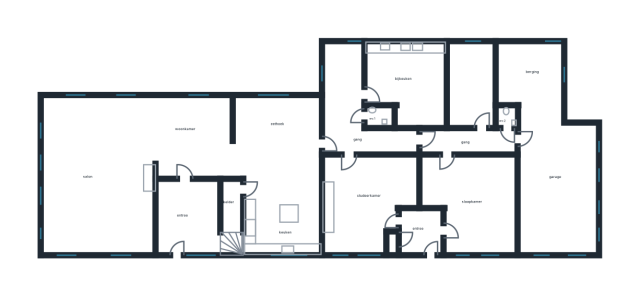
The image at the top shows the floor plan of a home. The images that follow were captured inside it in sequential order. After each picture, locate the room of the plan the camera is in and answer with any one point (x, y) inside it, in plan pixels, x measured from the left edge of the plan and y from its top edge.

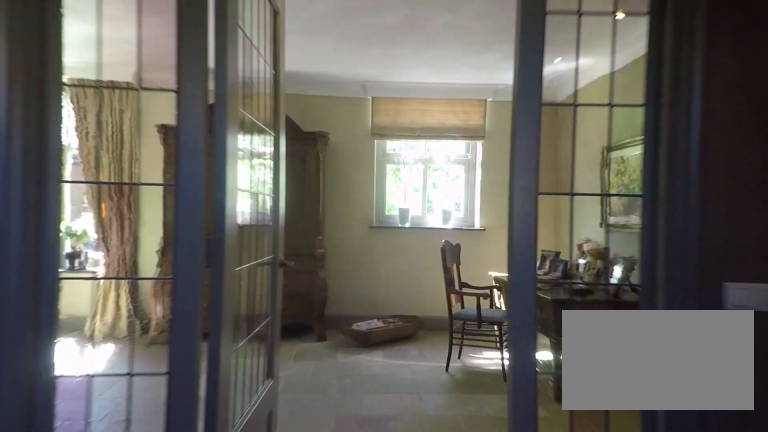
(189, 217)
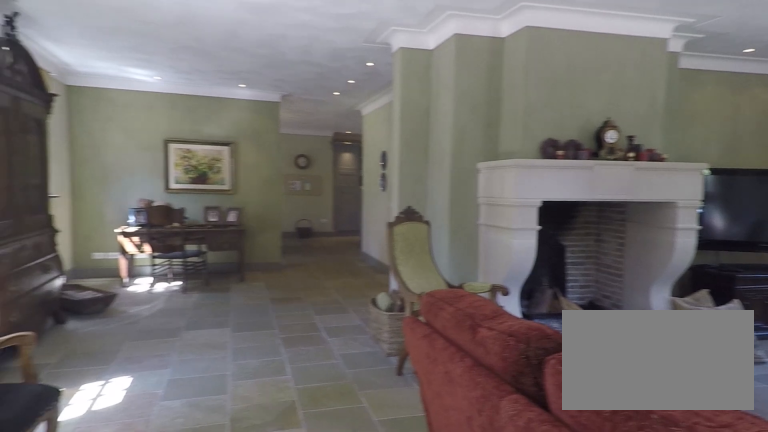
(127, 165)
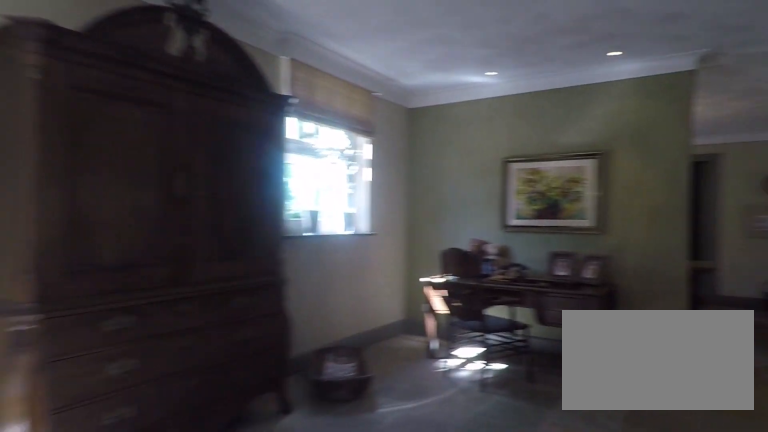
(127, 165)
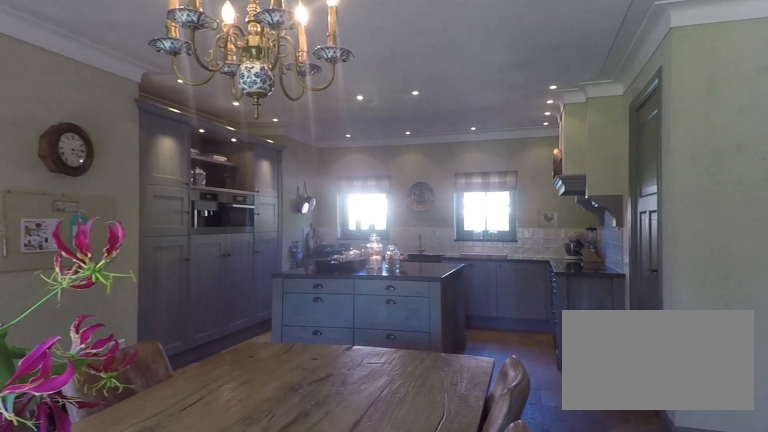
(280, 174)
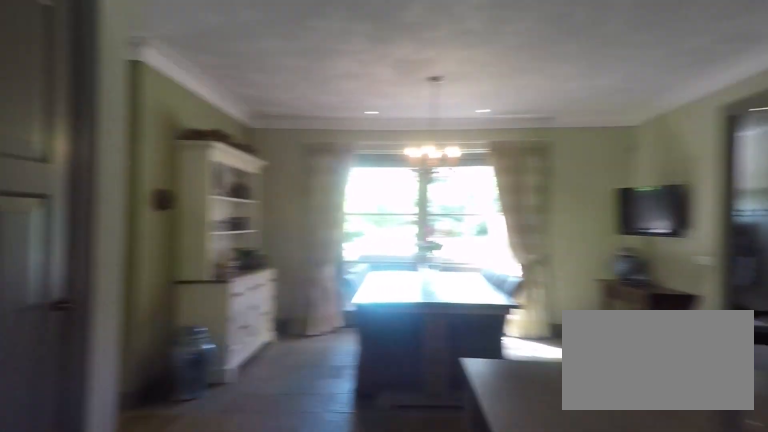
(280, 174)
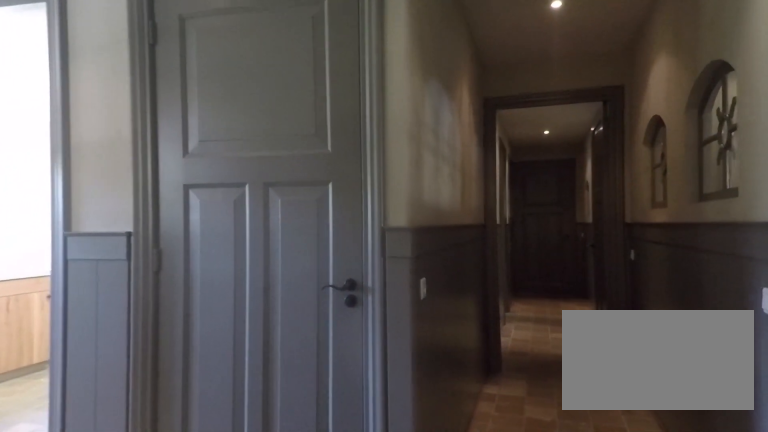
(344, 127)
